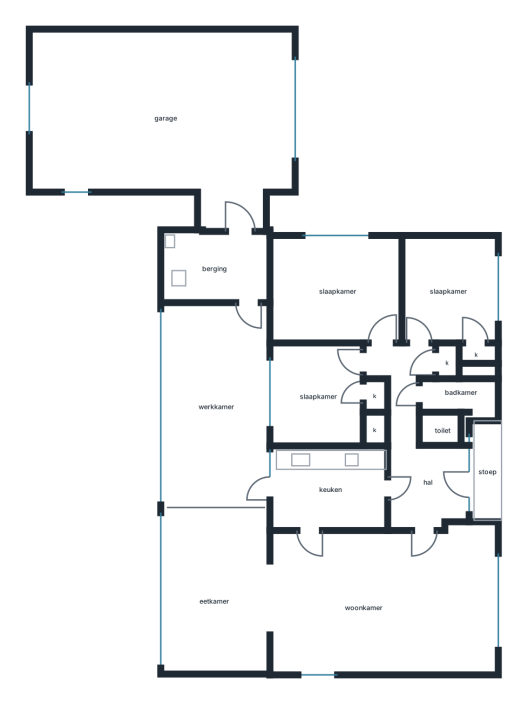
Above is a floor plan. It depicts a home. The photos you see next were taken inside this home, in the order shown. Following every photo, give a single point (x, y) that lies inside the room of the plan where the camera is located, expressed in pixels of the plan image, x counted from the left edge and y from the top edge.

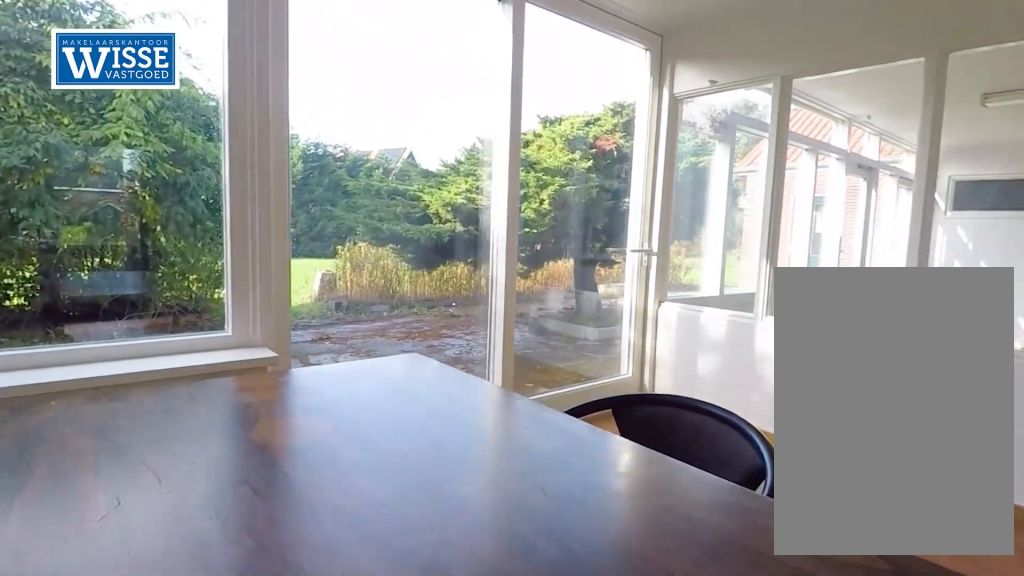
(217, 589)
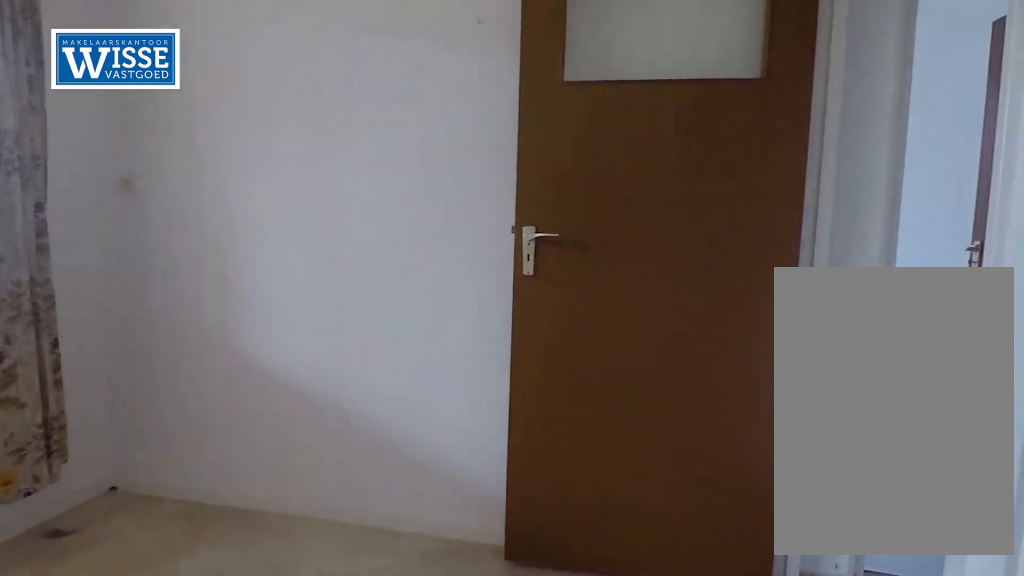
(316, 394)
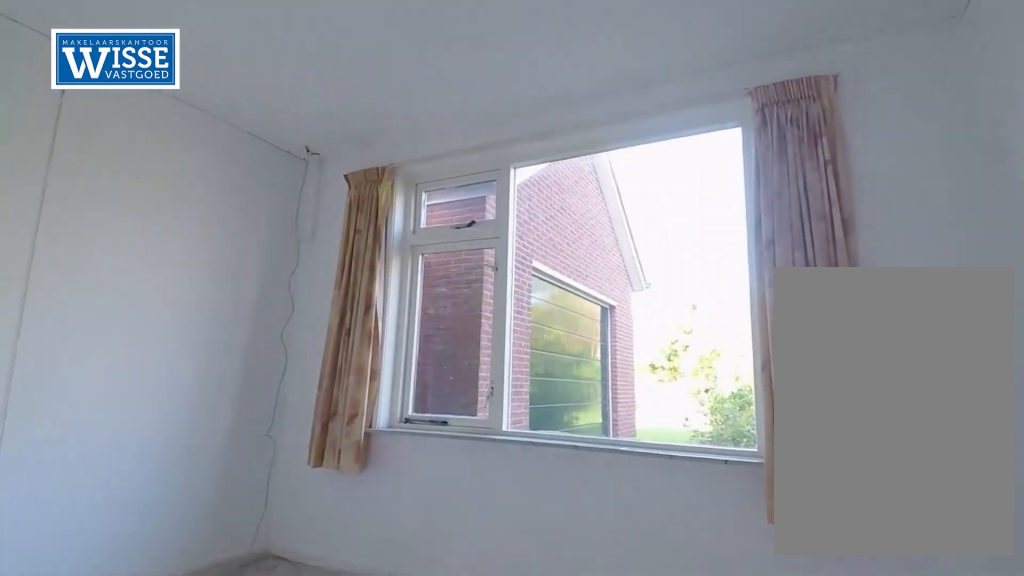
(335, 290)
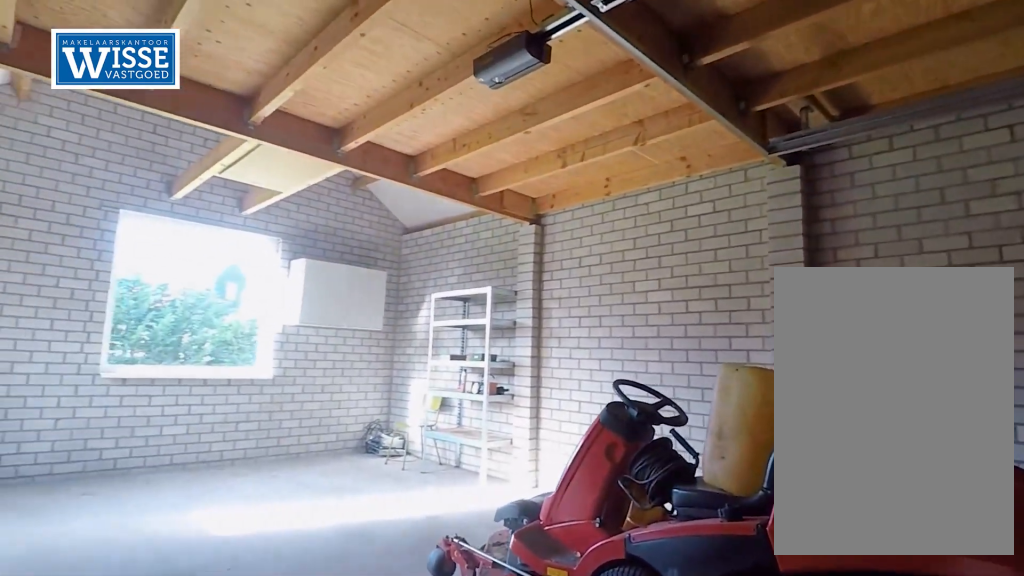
(163, 115)
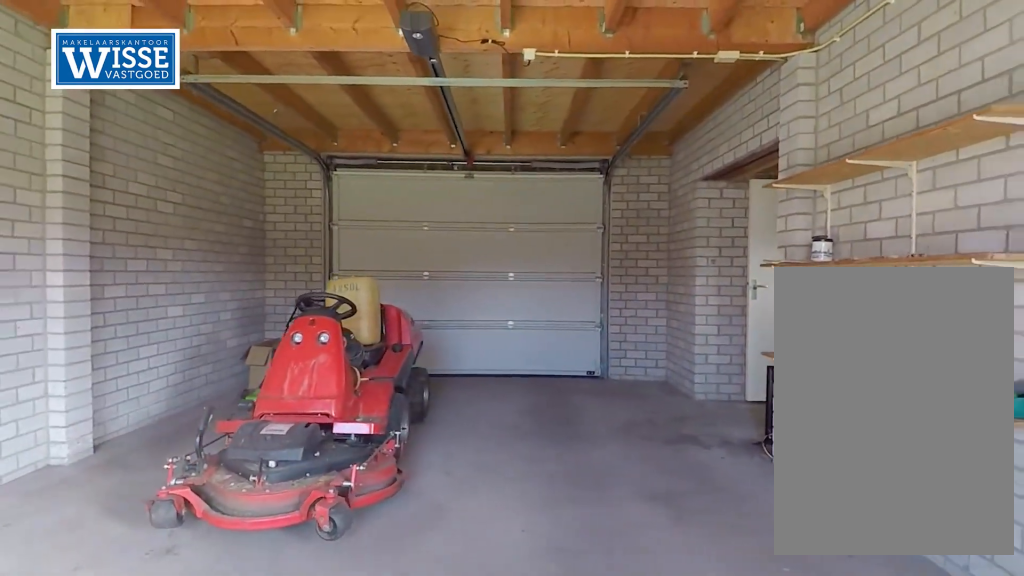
(163, 115)
